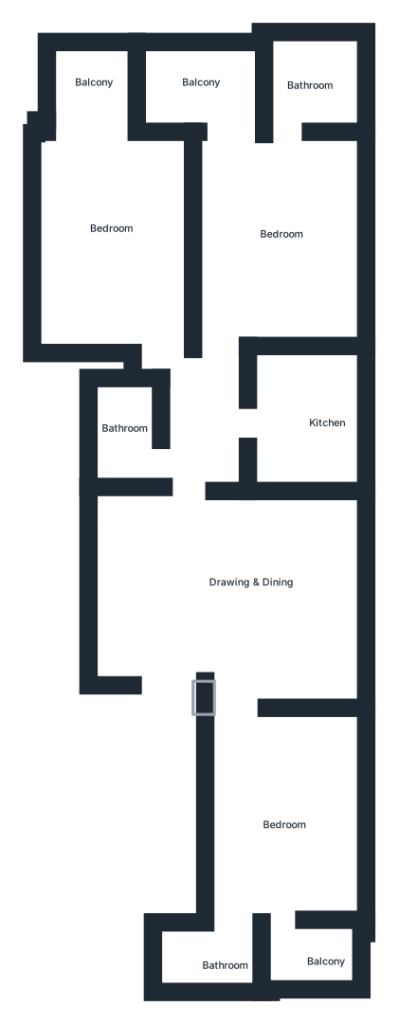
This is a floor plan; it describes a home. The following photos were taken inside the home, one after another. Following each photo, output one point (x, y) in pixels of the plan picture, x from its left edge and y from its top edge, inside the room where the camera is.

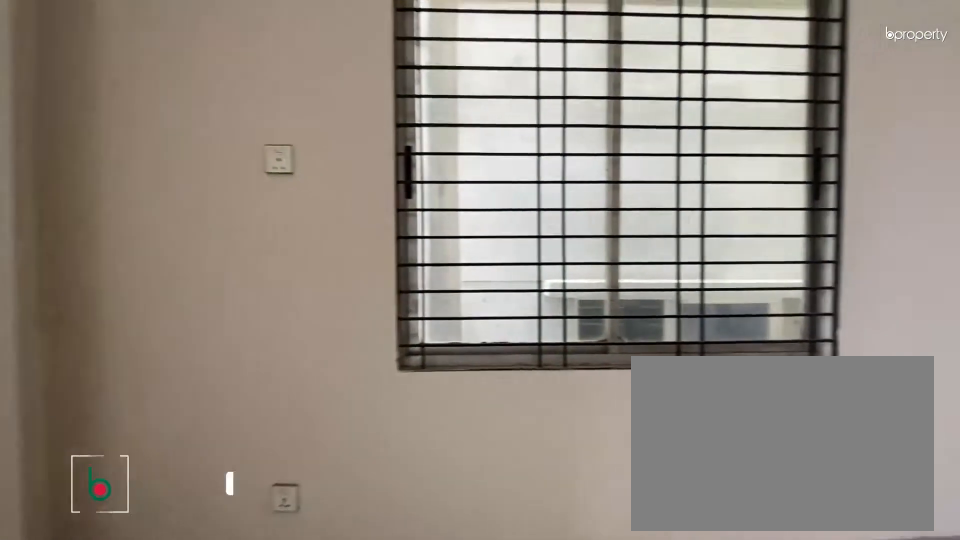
(282, 230)
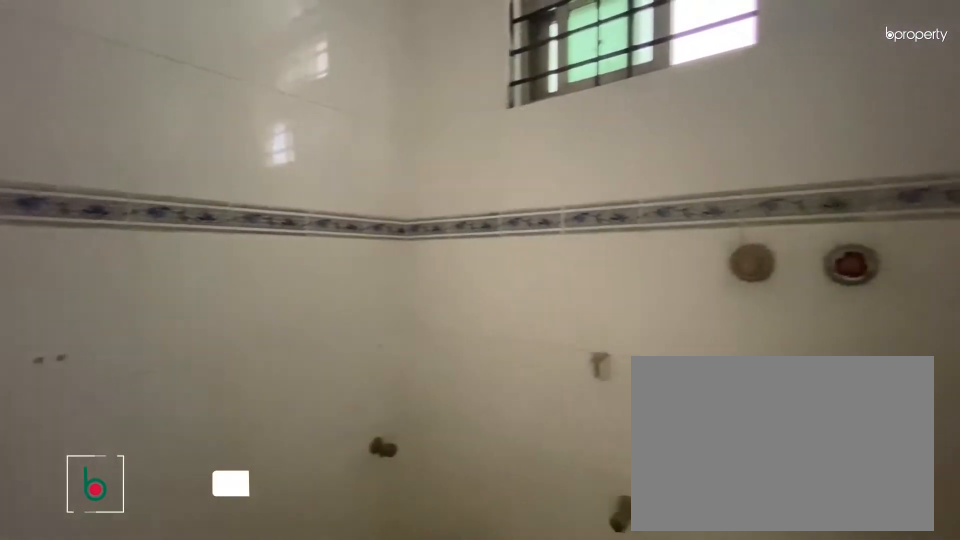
(307, 85)
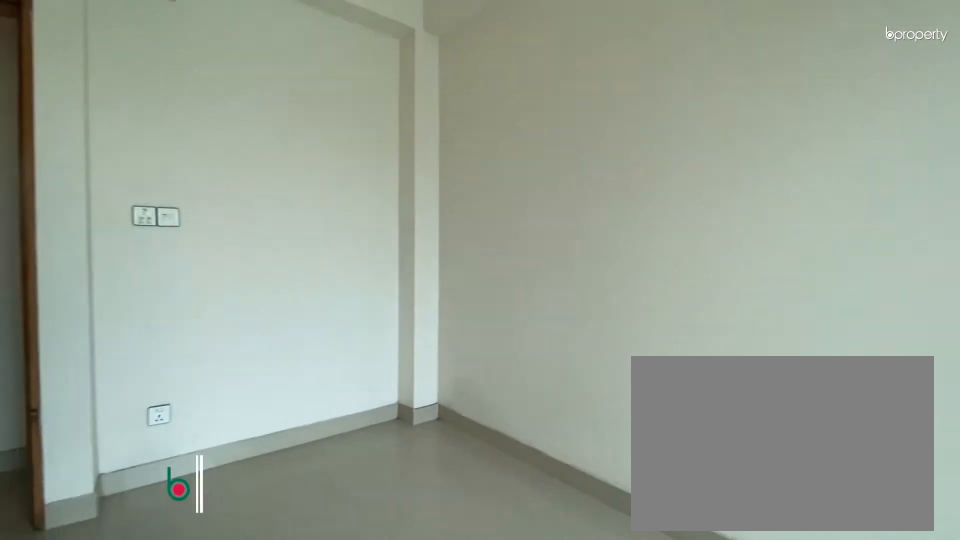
(110, 233)
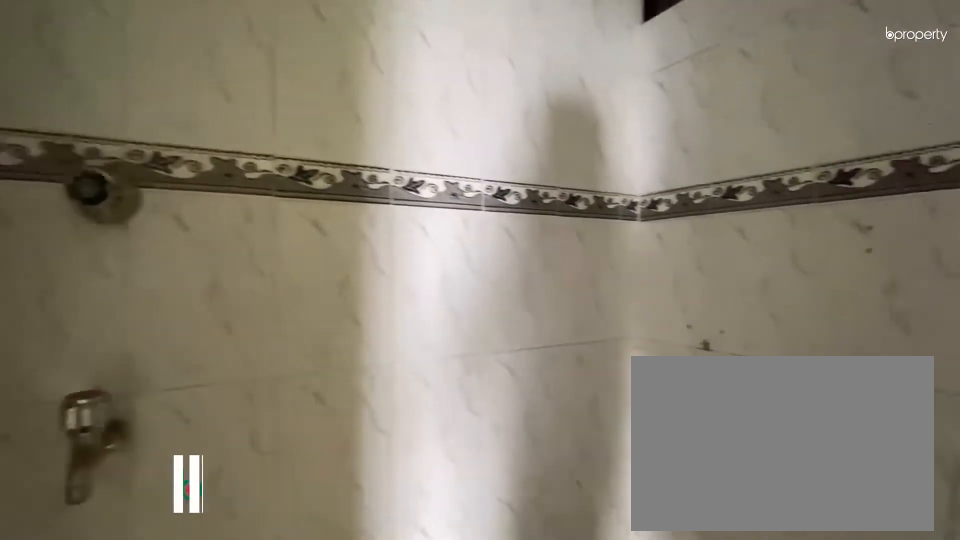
(124, 413)
